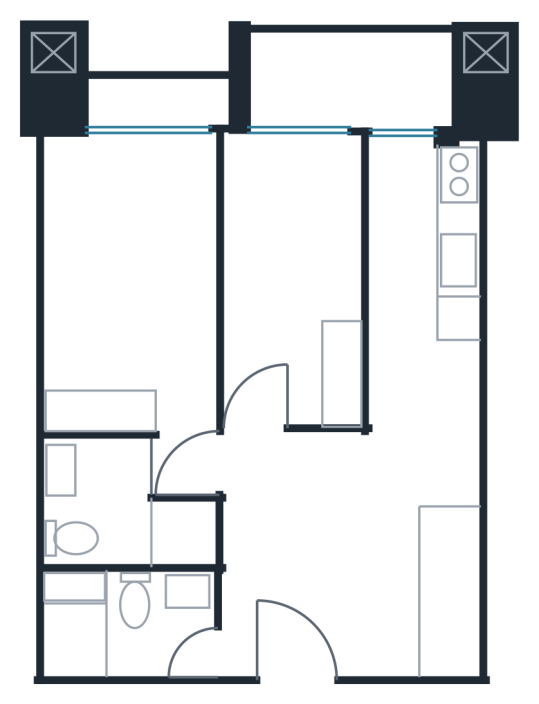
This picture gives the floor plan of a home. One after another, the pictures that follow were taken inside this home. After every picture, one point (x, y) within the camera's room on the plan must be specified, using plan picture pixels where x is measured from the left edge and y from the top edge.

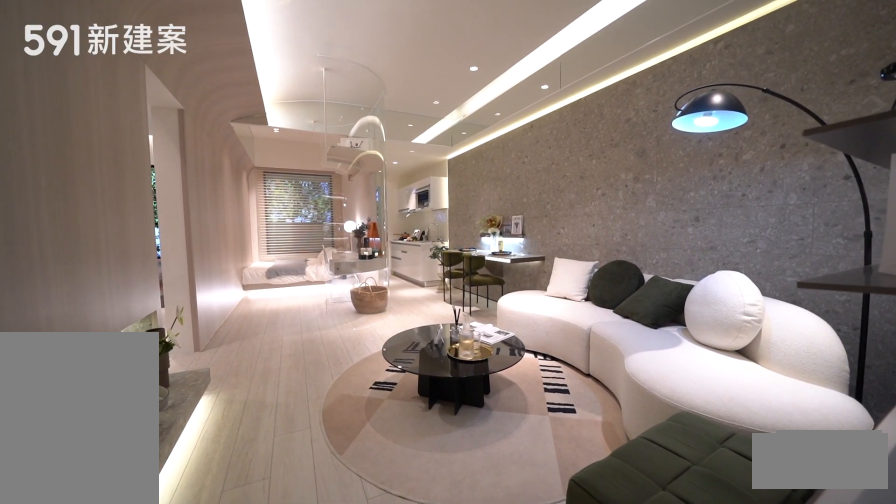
(347, 578)
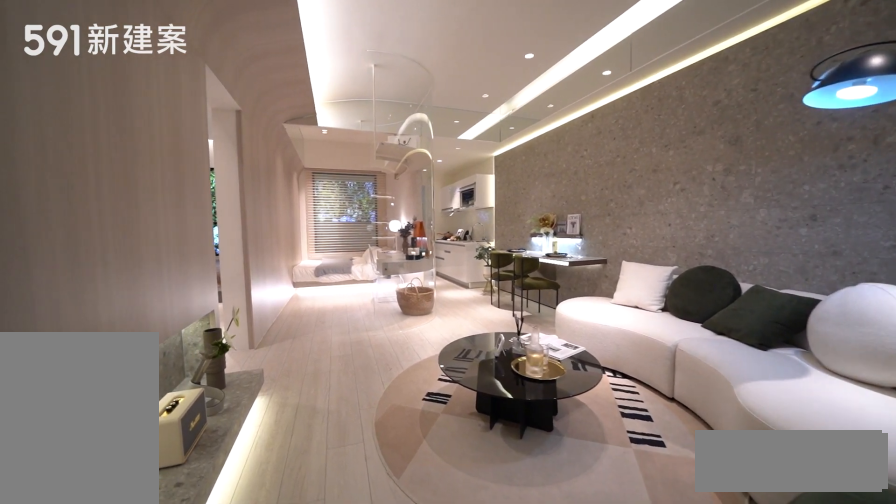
(347, 578)
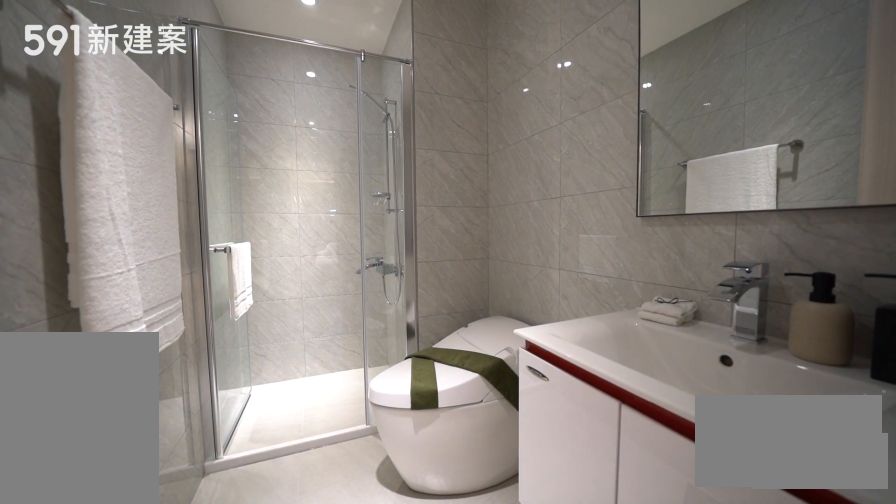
(126, 623)
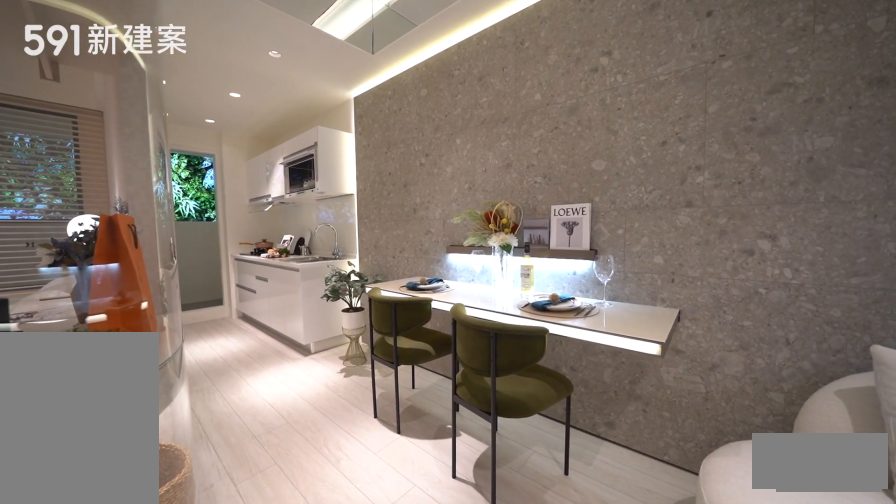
(425, 422)
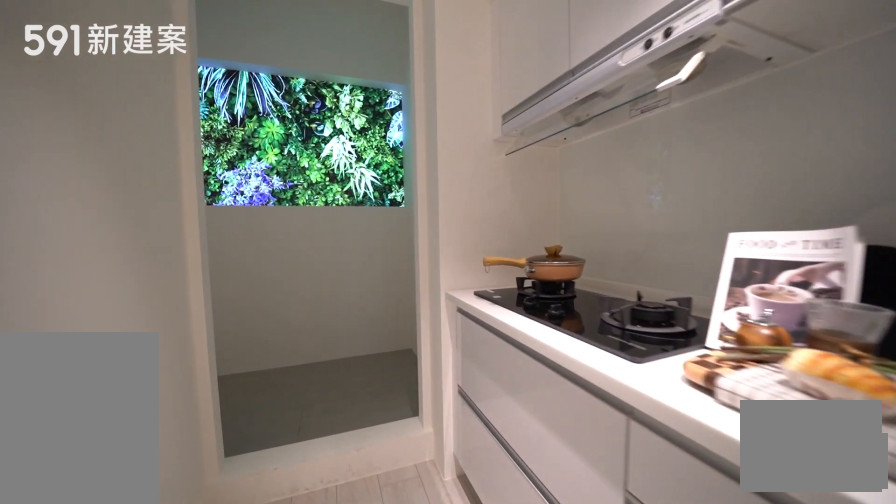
(421, 233)
